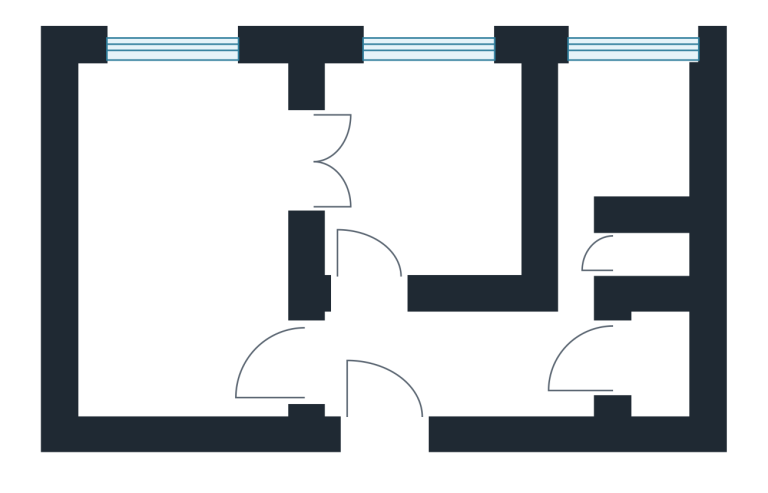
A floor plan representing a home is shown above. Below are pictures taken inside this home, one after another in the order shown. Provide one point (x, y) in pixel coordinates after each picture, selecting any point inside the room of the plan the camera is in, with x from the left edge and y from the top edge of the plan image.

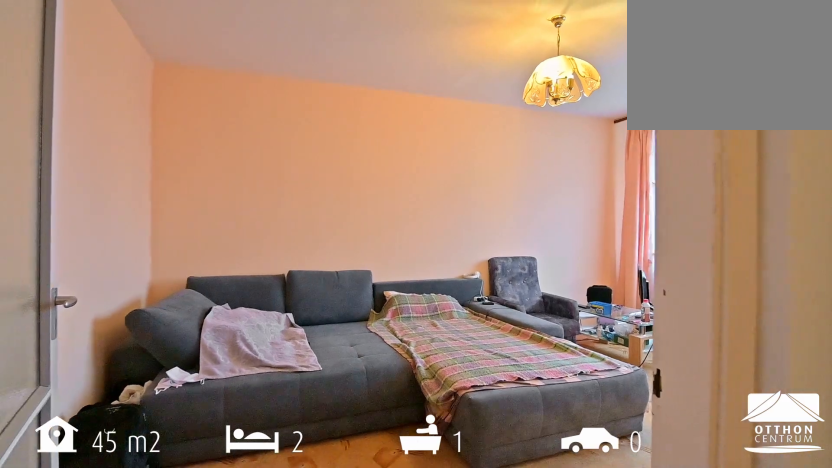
(181, 250)
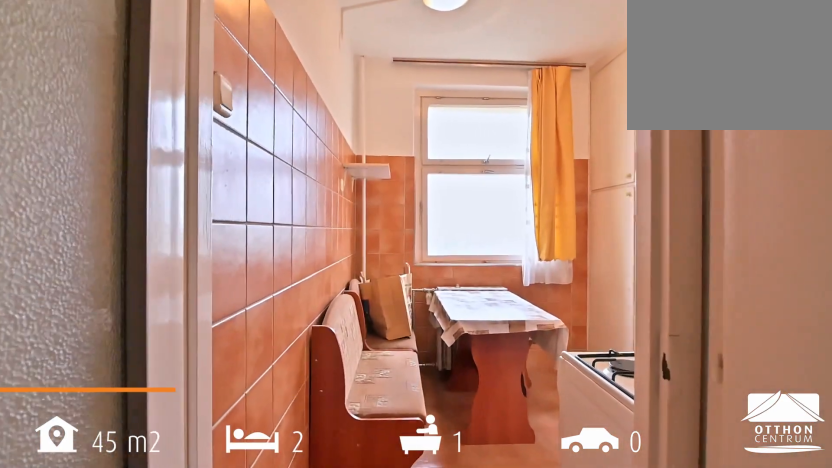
(634, 135)
